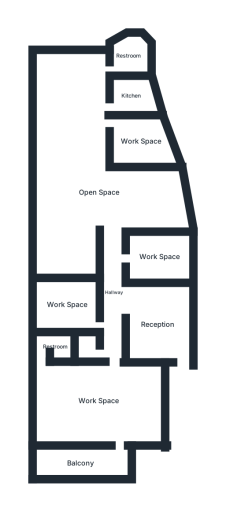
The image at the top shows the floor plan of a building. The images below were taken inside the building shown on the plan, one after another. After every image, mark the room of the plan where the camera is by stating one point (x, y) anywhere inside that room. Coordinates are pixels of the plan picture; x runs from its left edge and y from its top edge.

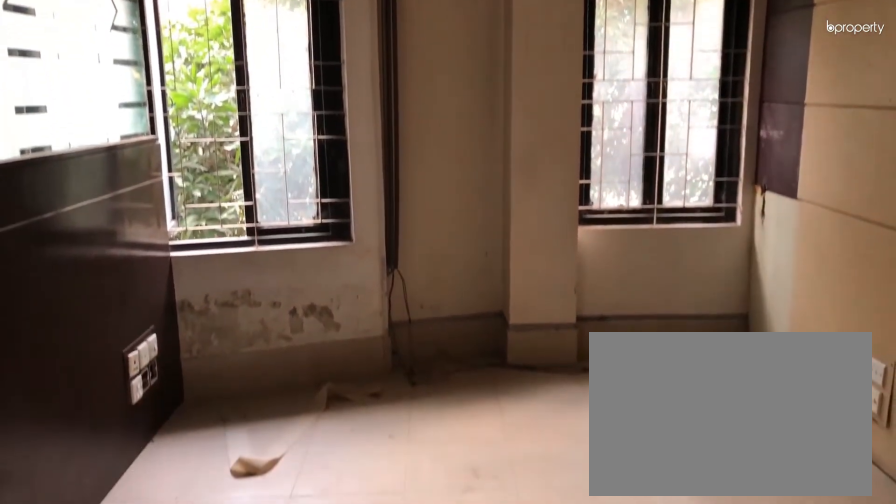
(159, 256)
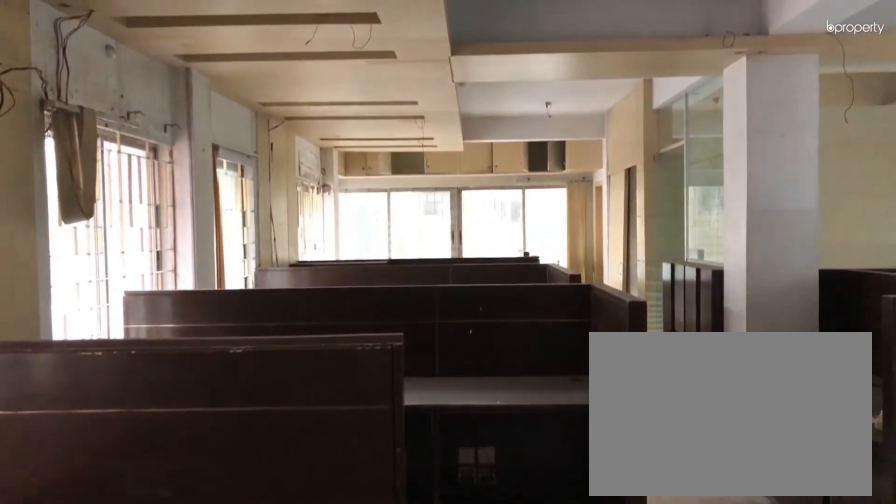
(98, 193)
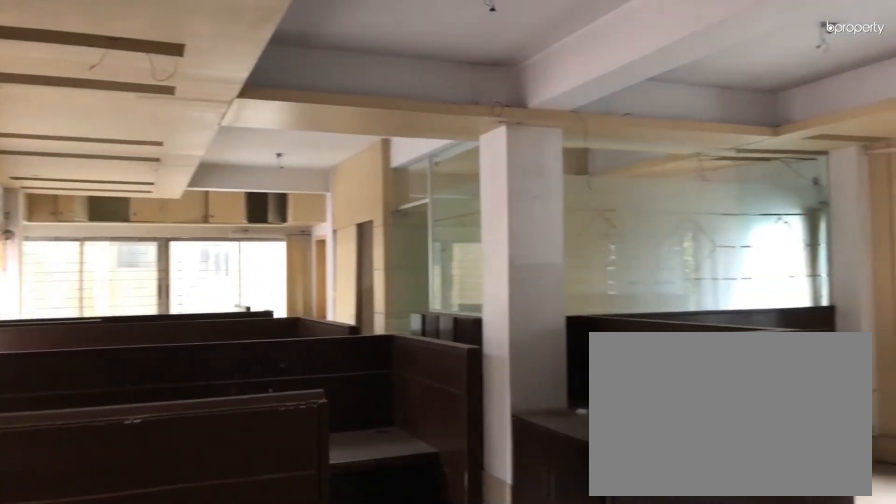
(98, 193)
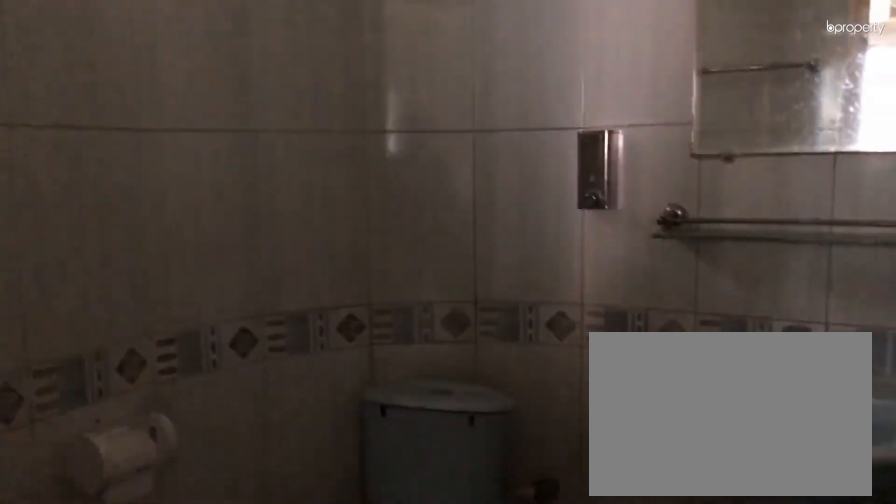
(127, 54)
